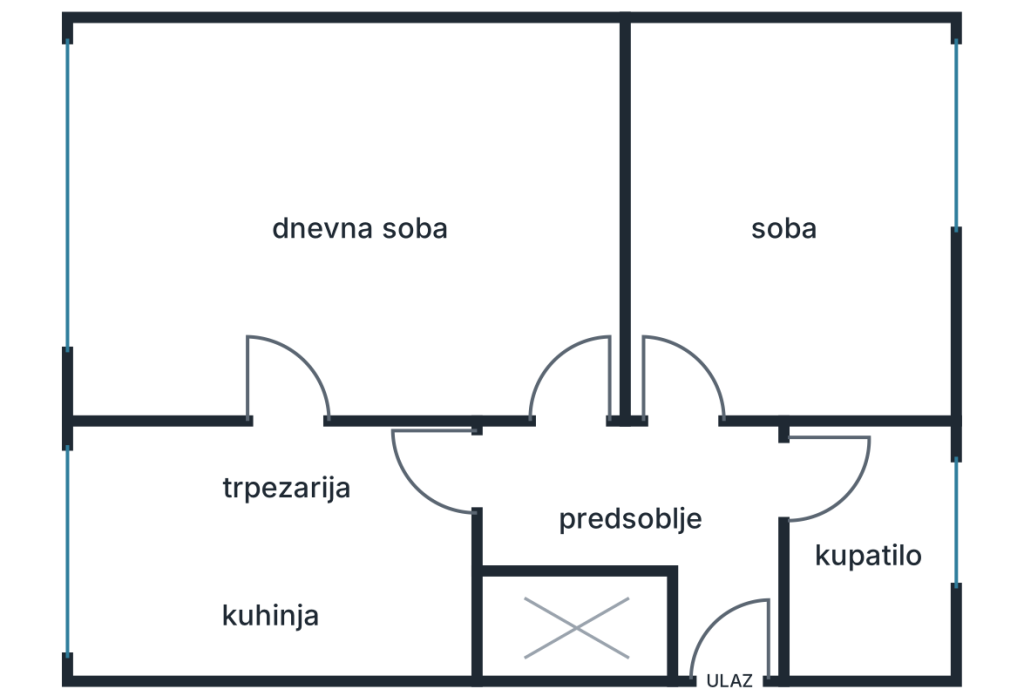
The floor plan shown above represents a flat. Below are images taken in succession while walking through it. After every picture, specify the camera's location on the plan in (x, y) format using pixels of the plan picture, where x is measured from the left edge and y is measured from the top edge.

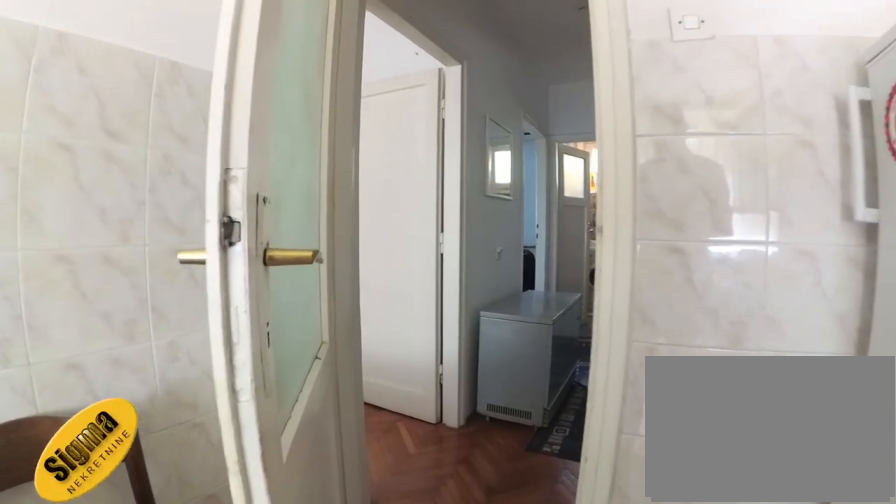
(296, 494)
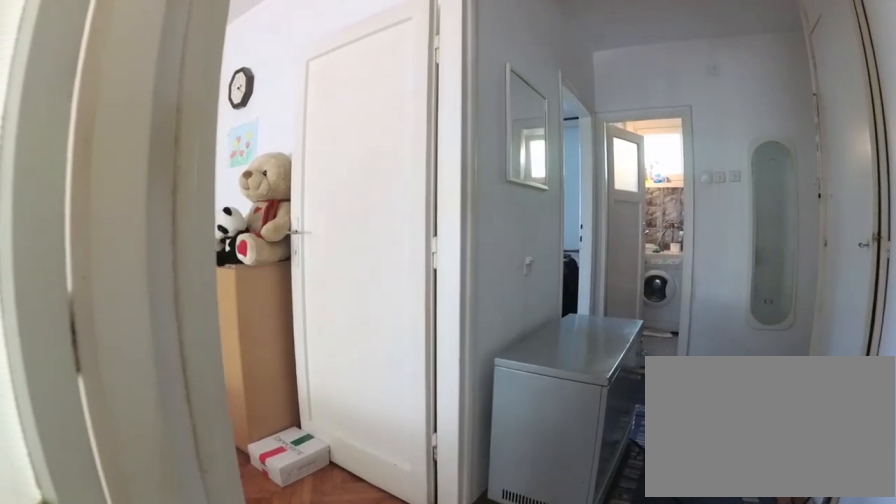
(413, 494)
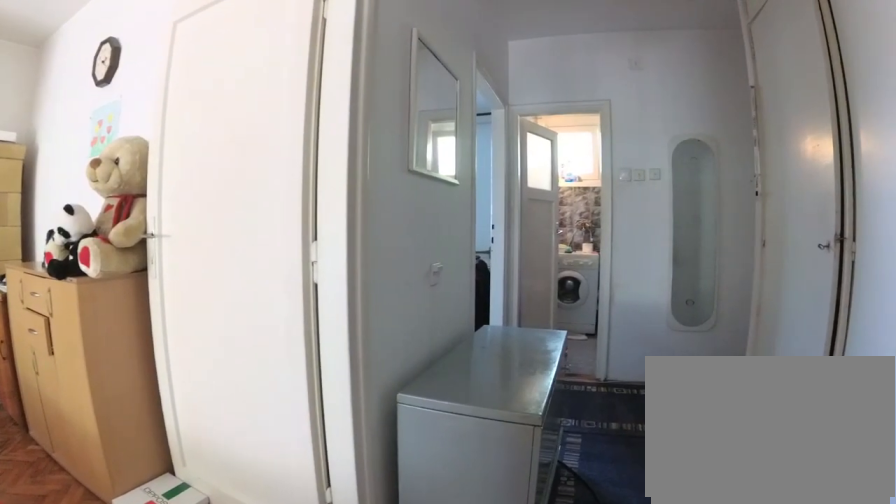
(467, 495)
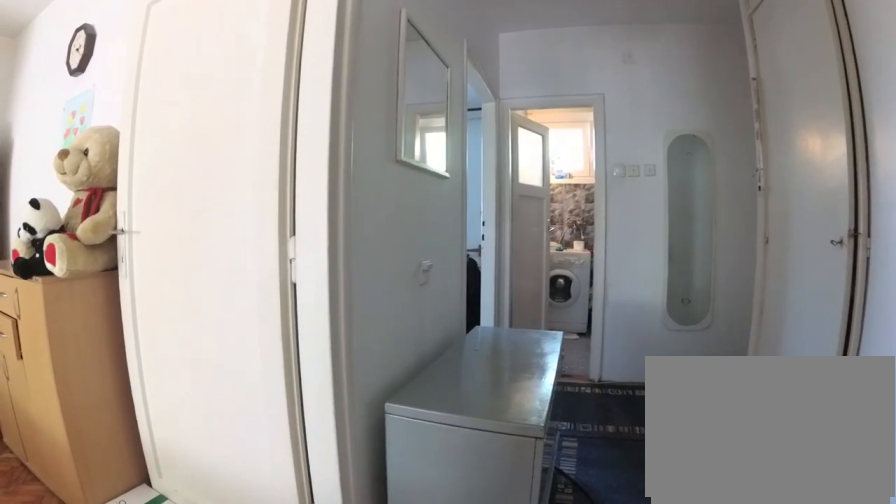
(490, 495)
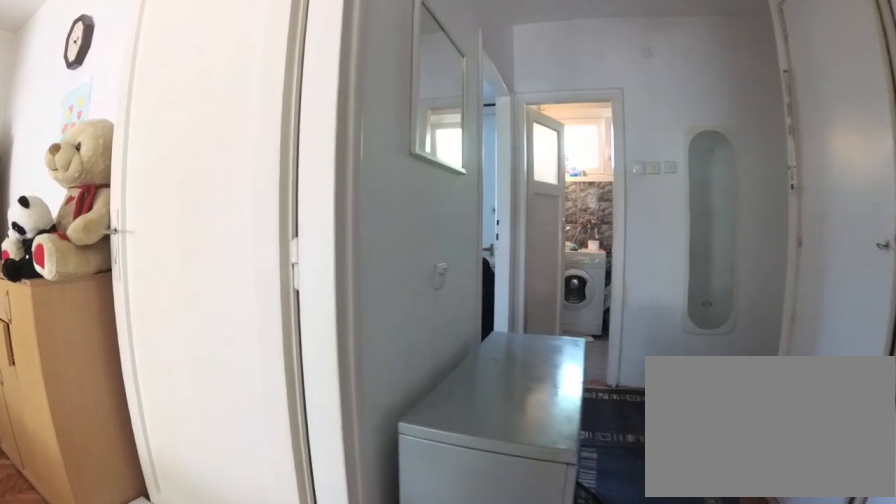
(497, 494)
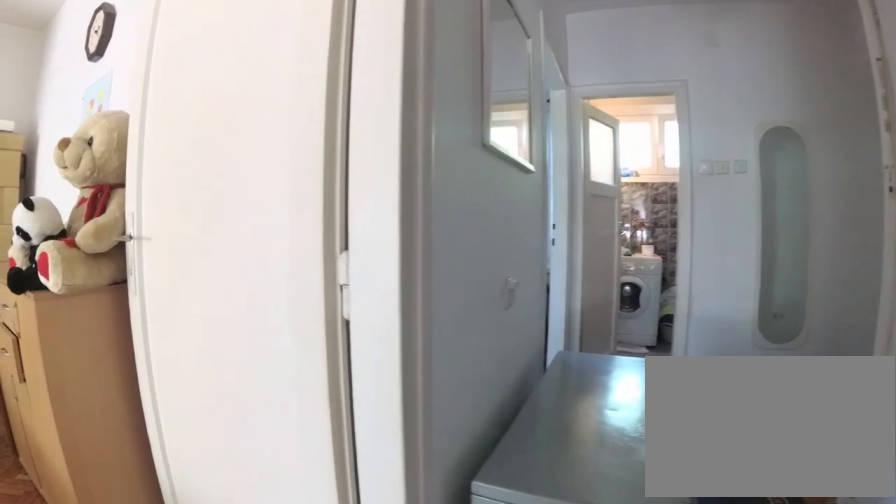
(512, 489)
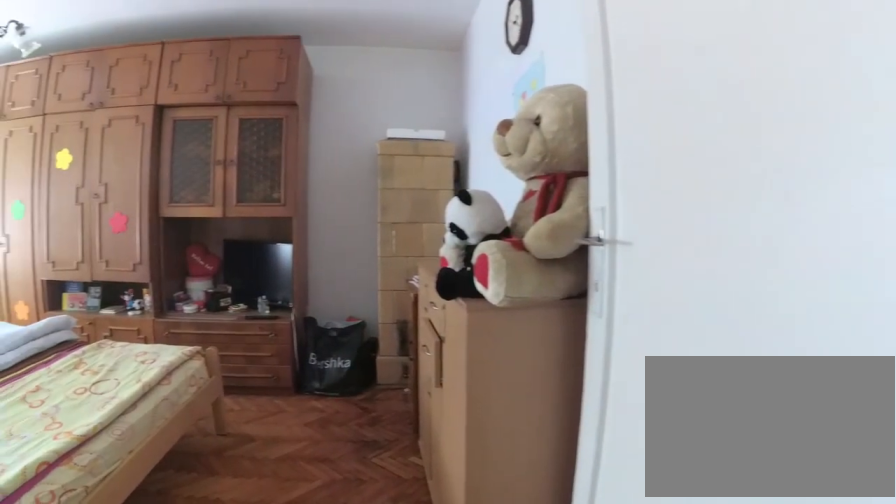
(560, 466)
